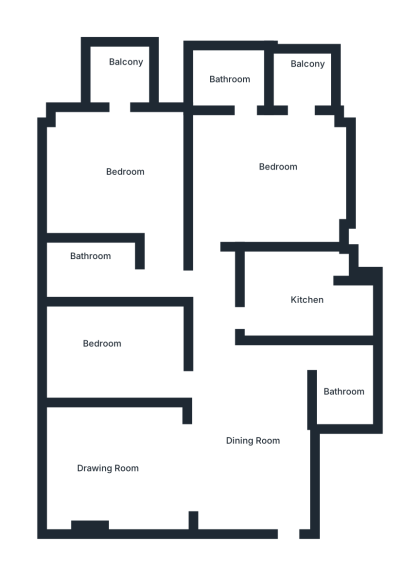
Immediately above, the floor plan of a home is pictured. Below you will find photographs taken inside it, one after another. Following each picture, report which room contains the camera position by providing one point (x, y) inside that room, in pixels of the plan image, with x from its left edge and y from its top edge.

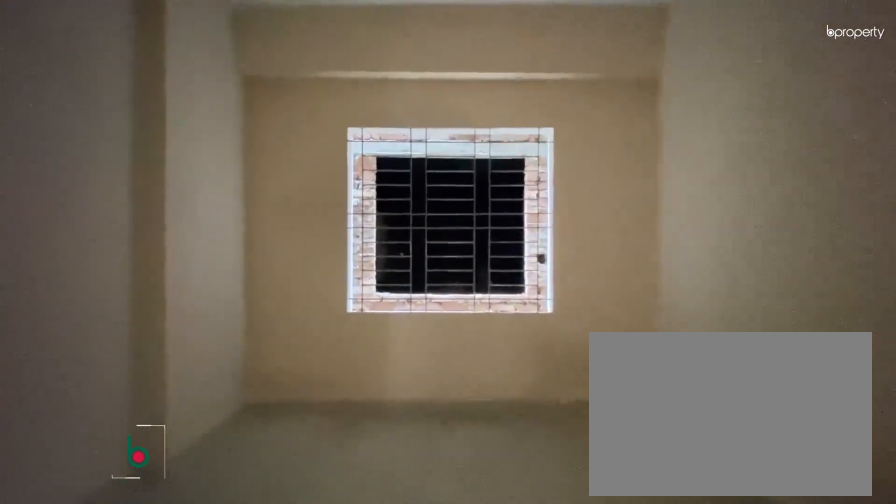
(124, 465)
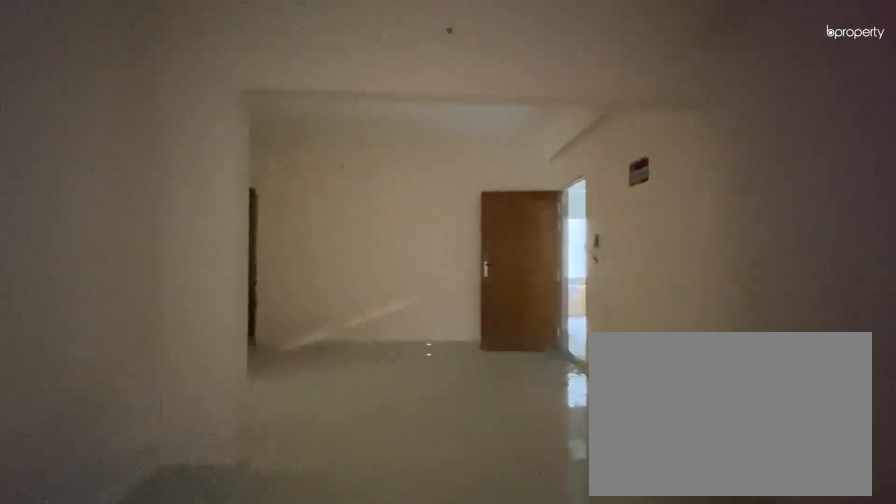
(124, 465)
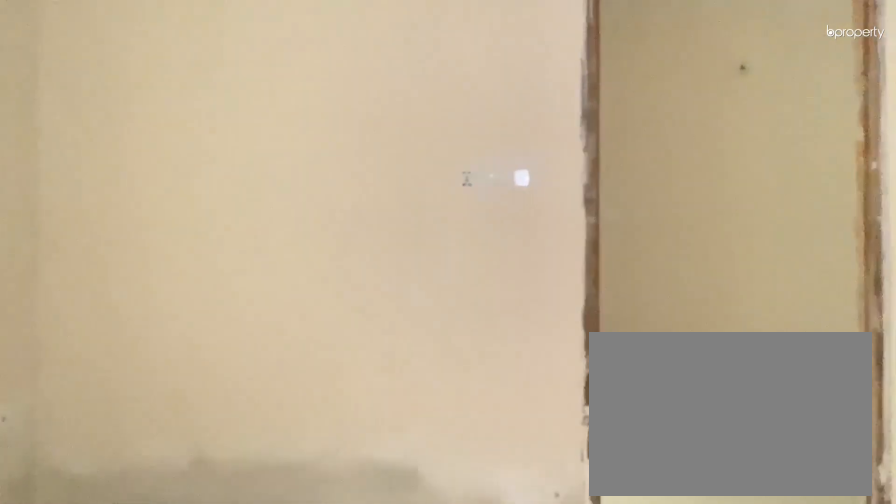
(114, 355)
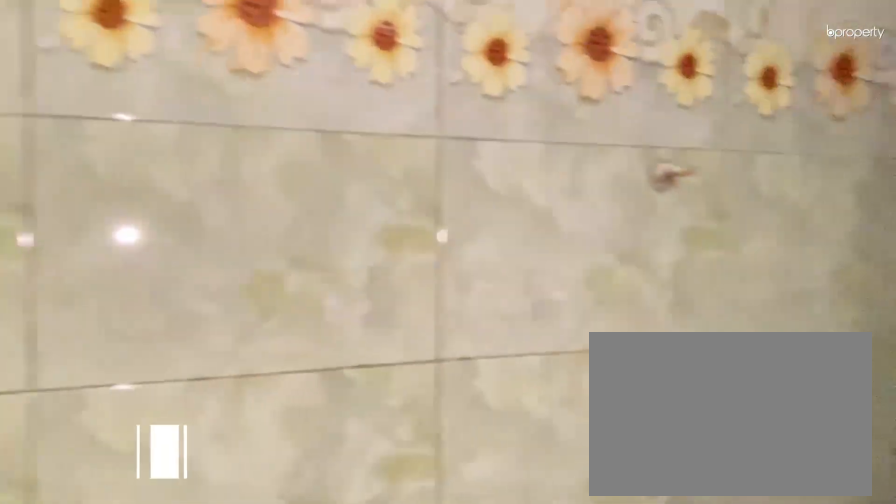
(340, 383)
